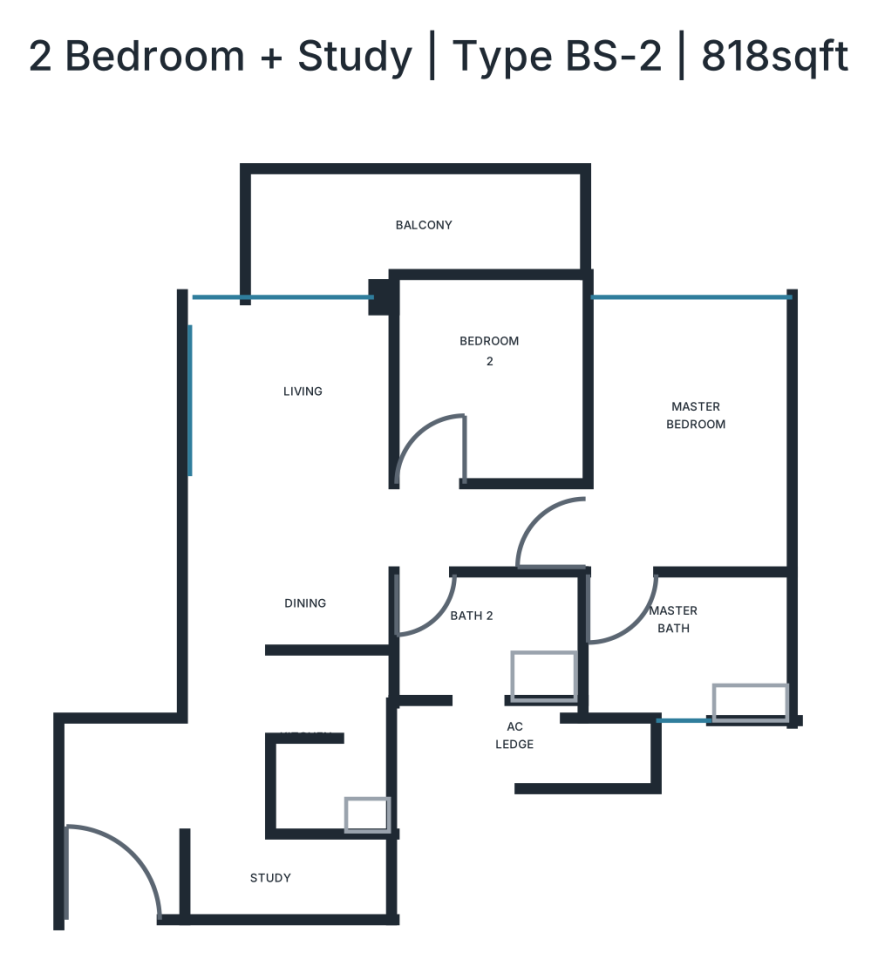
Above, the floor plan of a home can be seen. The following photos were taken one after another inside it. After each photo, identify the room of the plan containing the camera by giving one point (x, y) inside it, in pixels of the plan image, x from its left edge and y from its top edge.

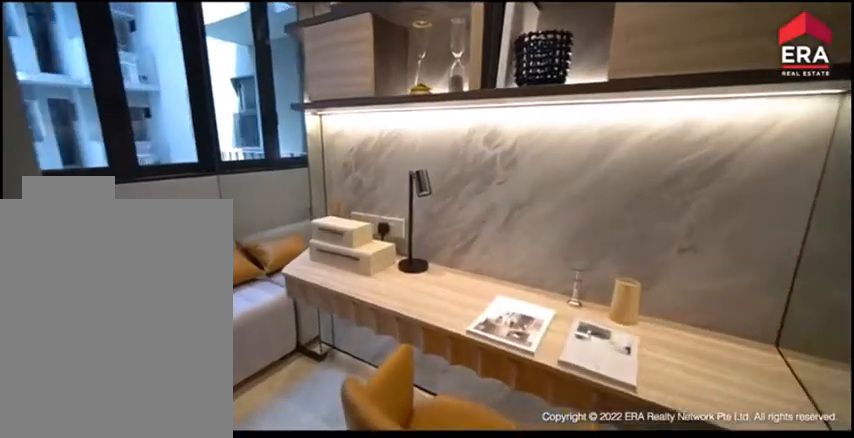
(285, 876)
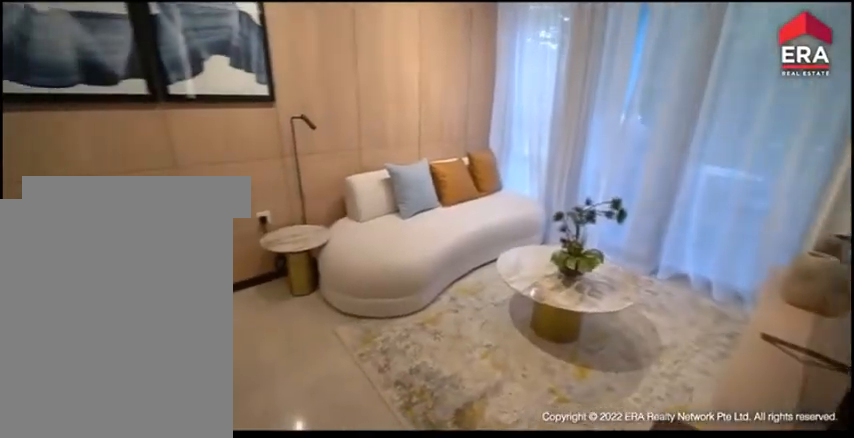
(285, 477)
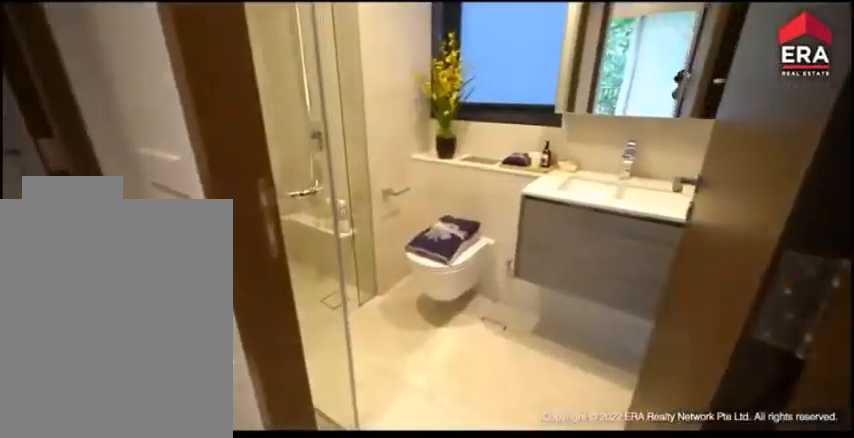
(472, 627)
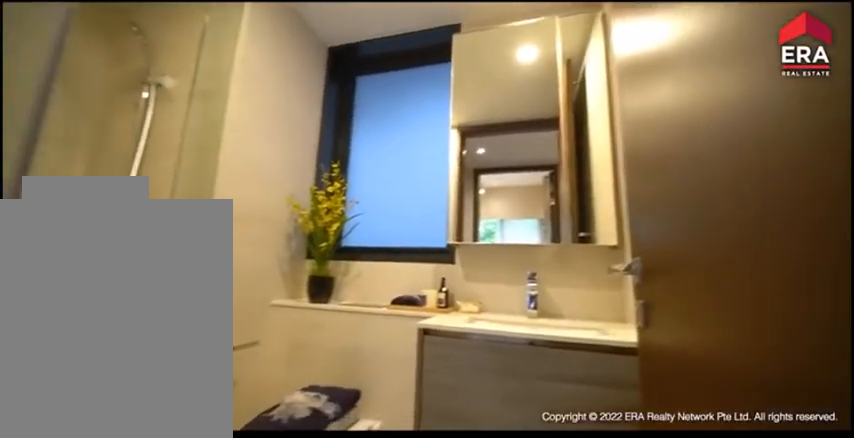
(472, 627)
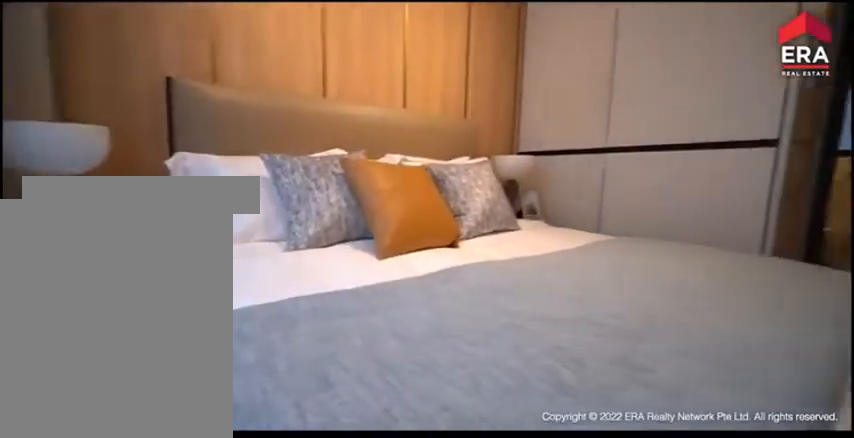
(688, 441)
